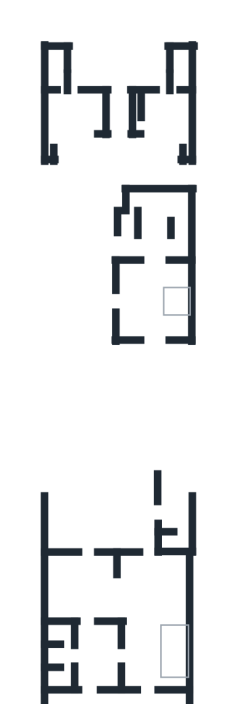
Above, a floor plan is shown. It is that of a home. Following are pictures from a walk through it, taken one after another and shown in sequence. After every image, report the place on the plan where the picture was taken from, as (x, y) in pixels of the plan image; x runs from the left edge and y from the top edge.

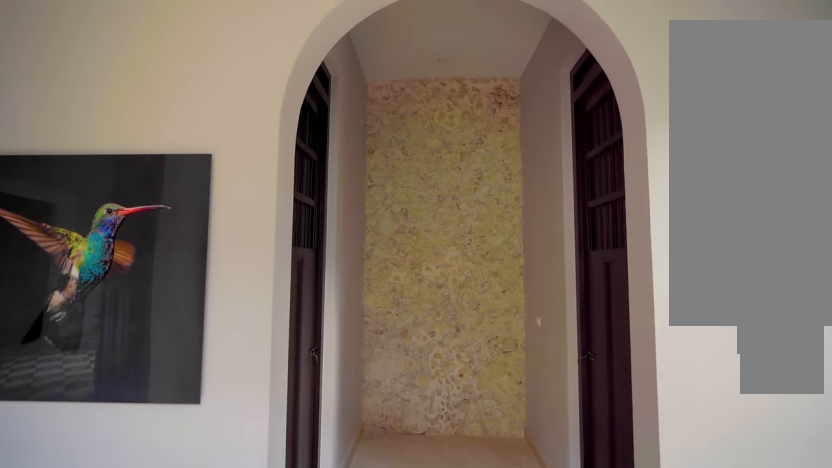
(103, 657)
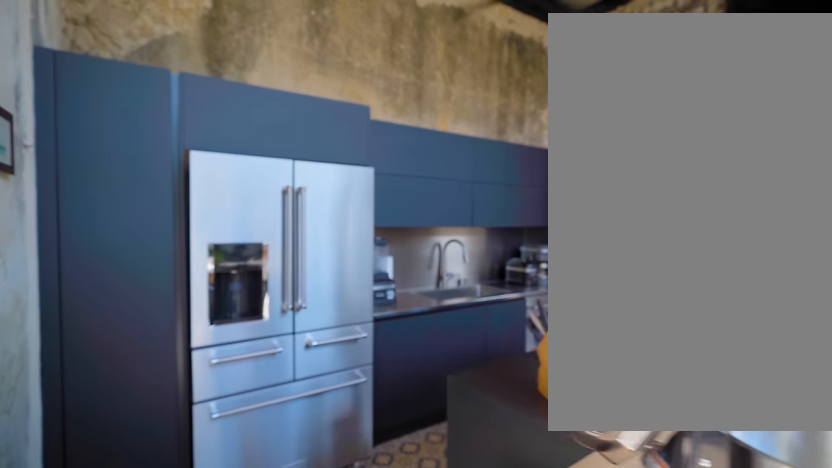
(105, 572)
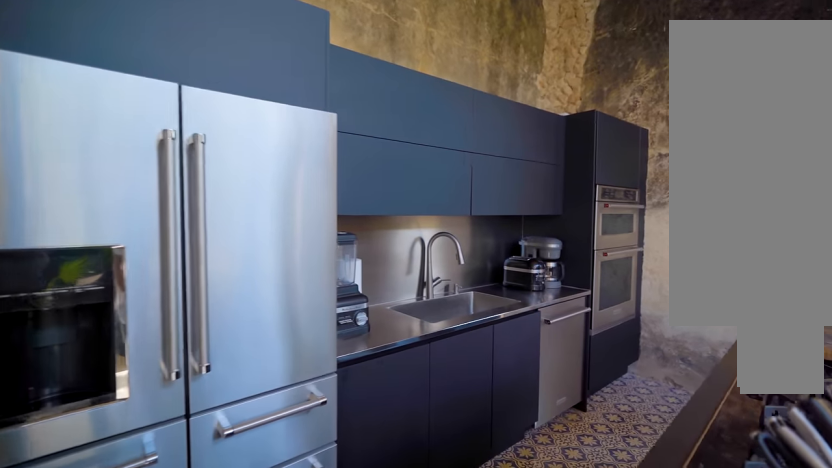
(104, 571)
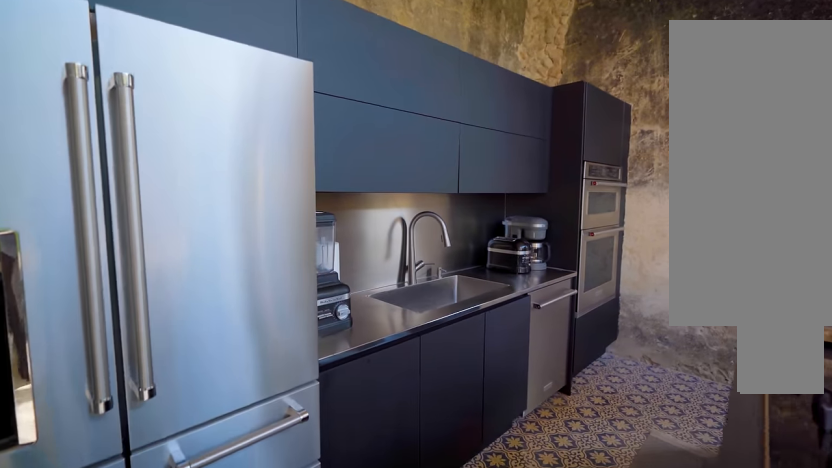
(88, 599)
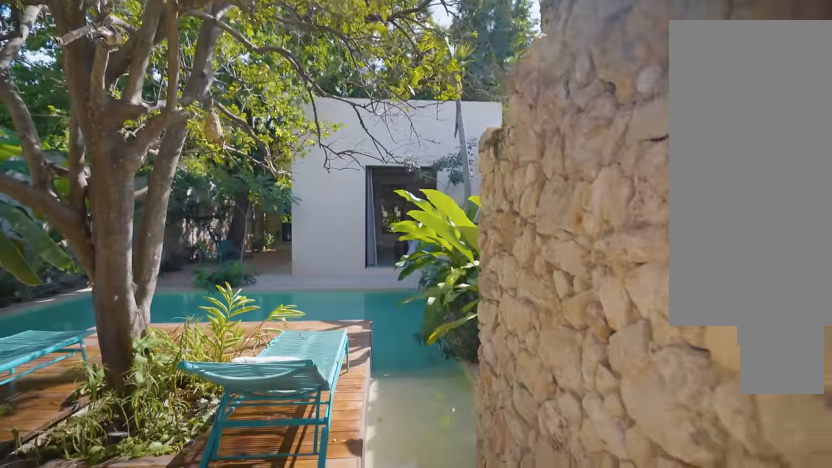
(67, 512)
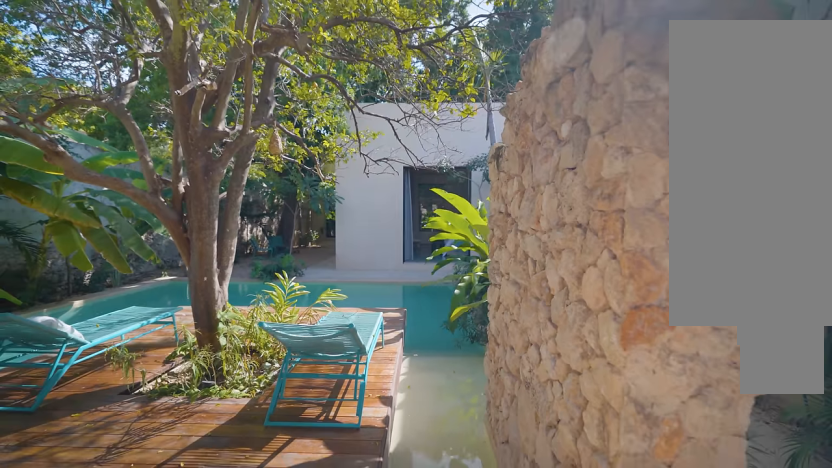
(67, 512)
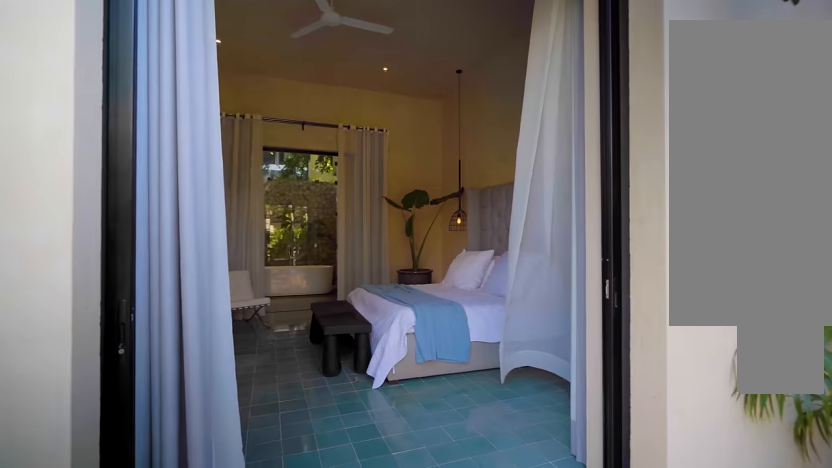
(125, 374)
